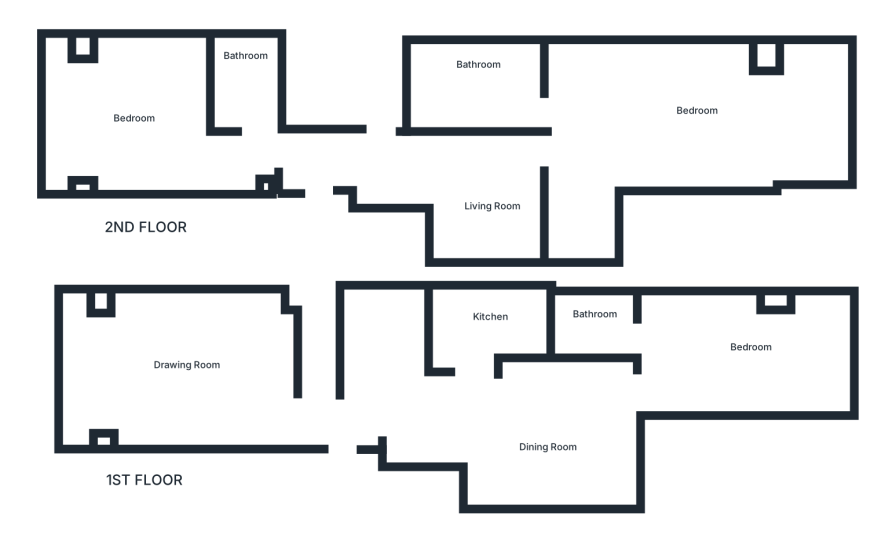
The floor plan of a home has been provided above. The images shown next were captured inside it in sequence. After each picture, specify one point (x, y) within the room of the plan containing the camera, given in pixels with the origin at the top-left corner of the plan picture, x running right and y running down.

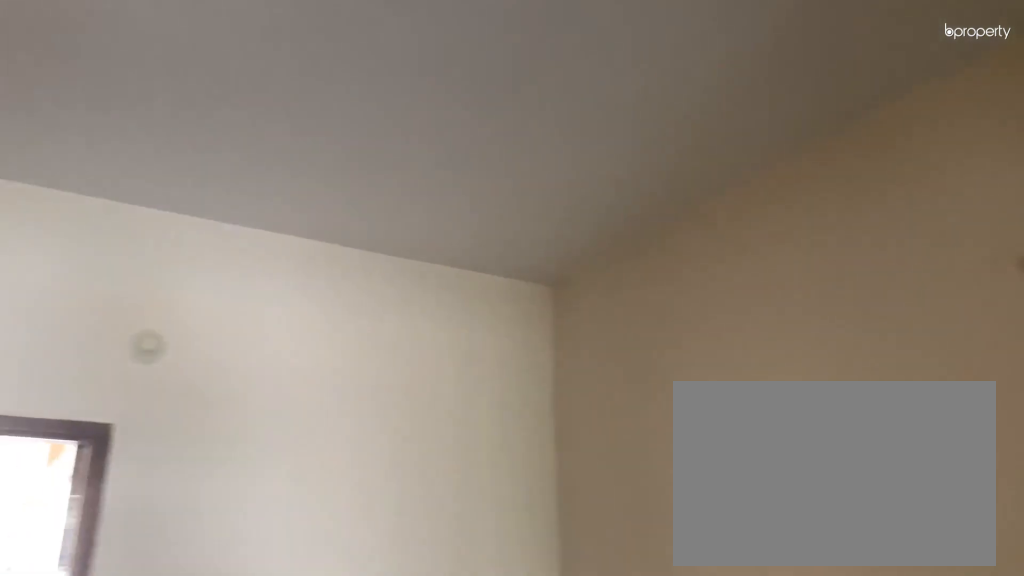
(539, 433)
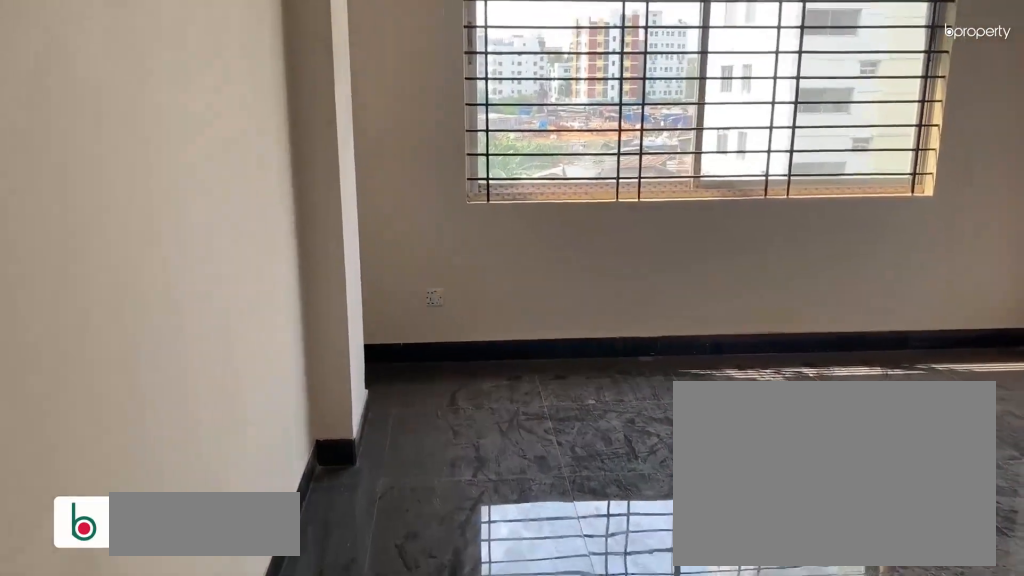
(137, 110)
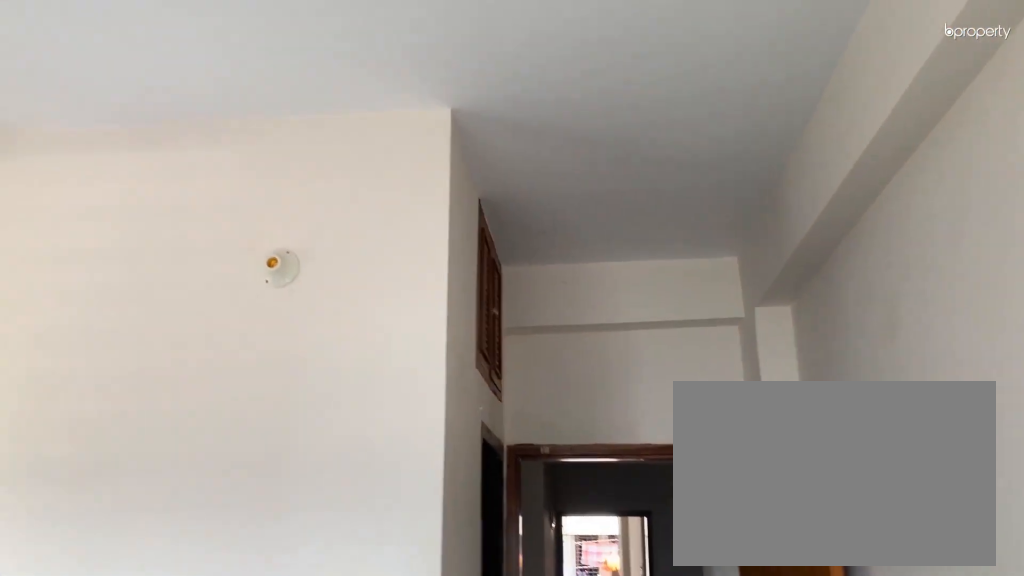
(141, 114)
